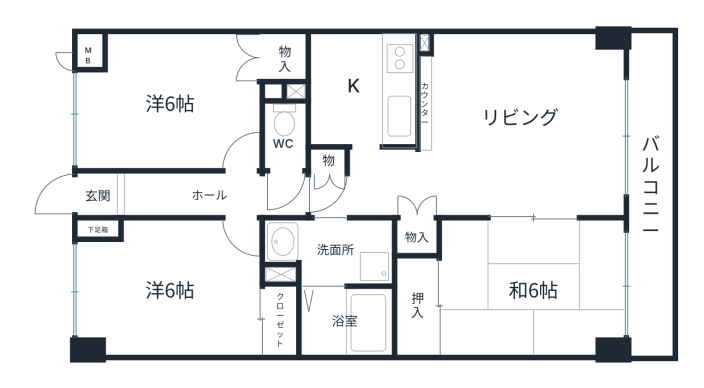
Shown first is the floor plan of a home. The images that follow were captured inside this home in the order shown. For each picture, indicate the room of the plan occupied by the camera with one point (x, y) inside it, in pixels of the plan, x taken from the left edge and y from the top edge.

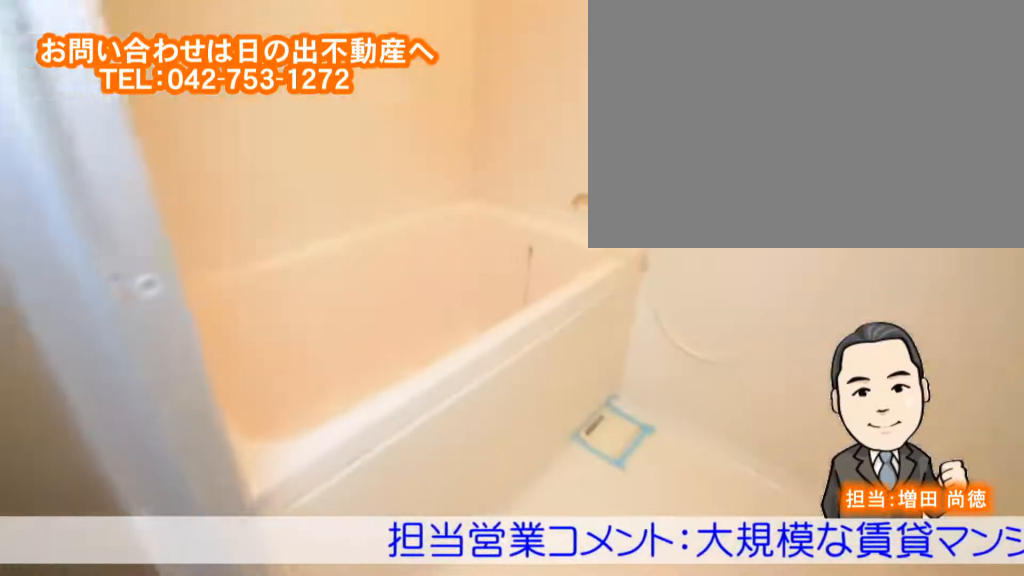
(346, 321)
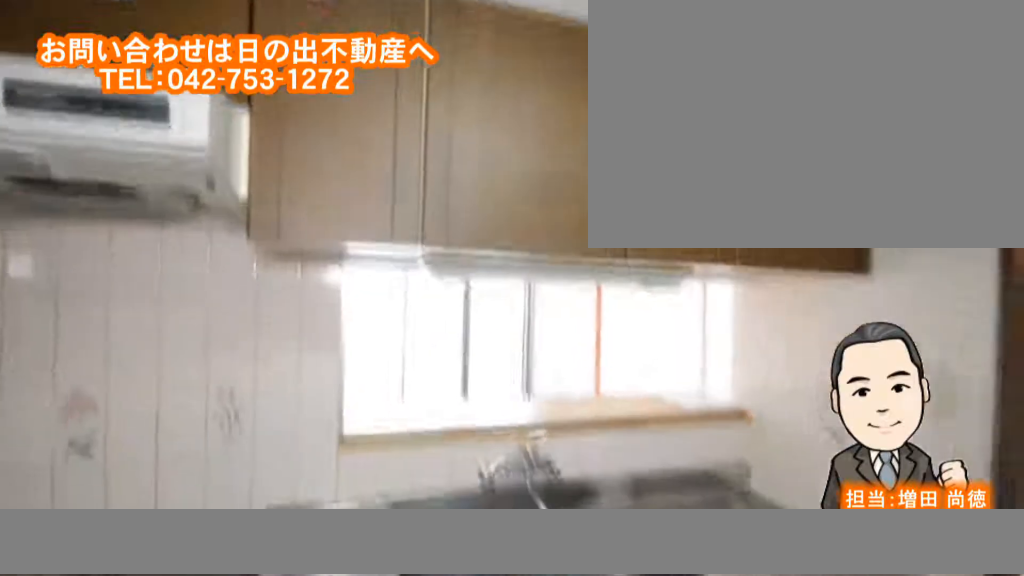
(350, 91)
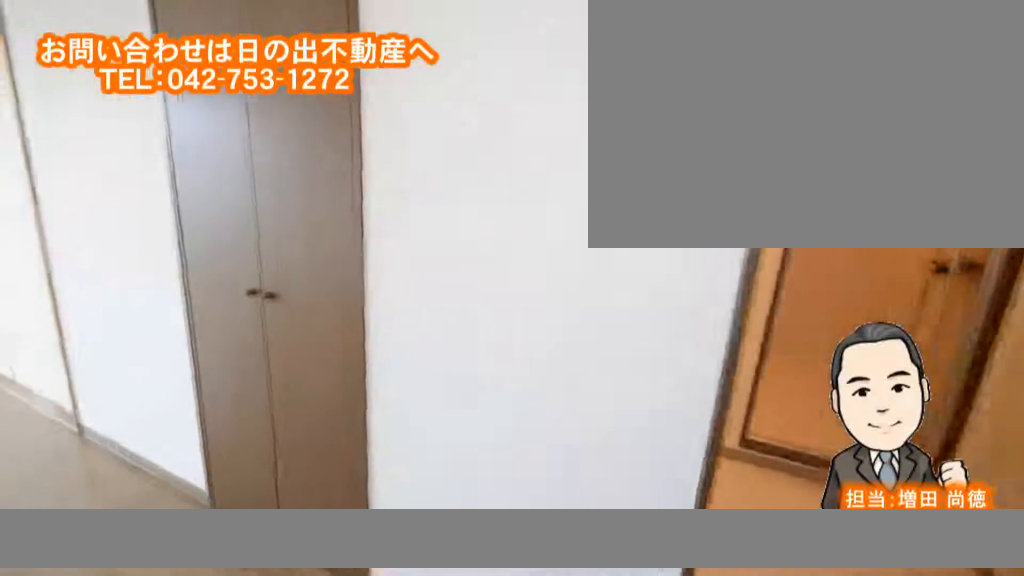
(515, 149)
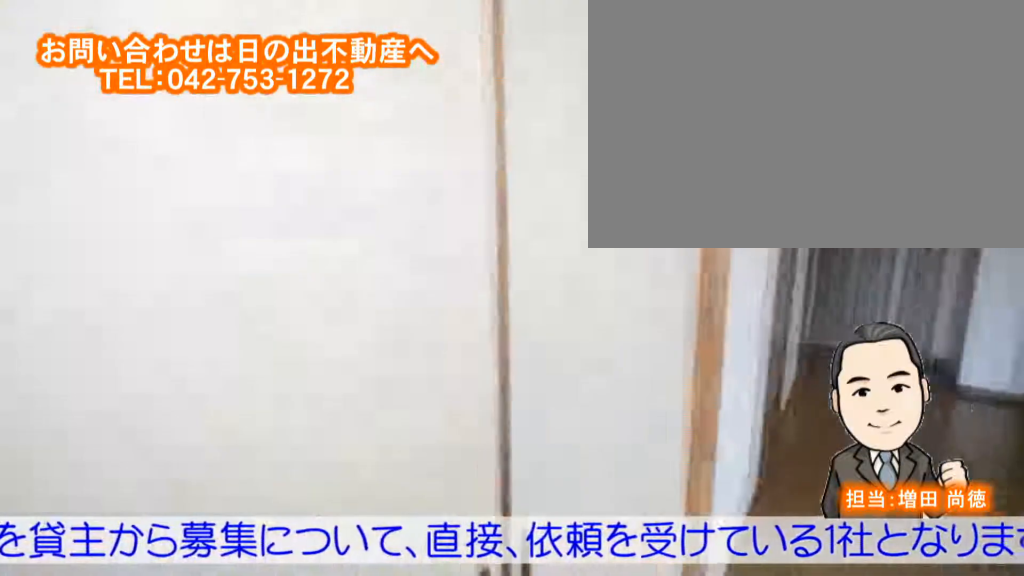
(513, 150)
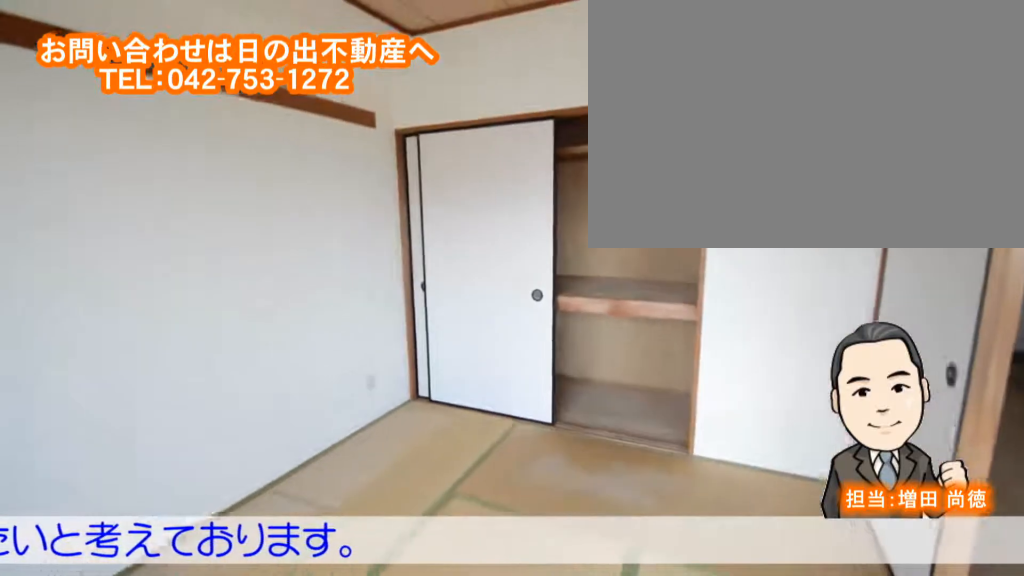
(486, 280)
